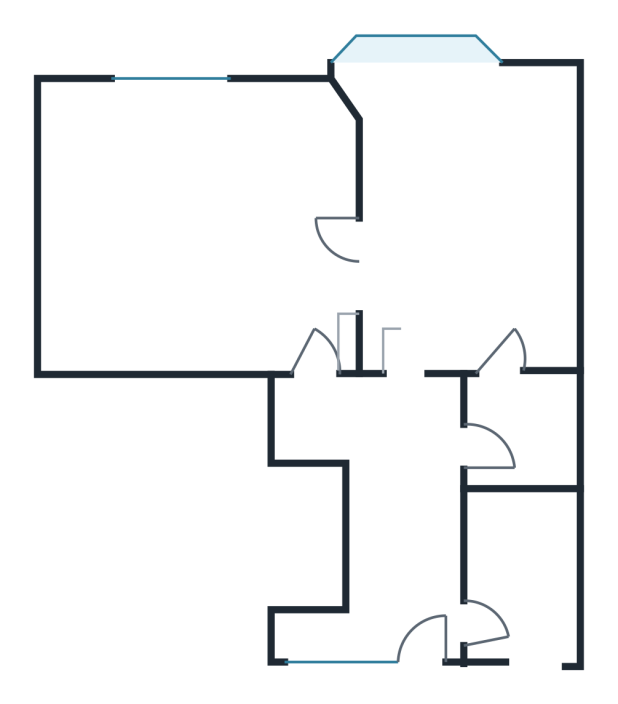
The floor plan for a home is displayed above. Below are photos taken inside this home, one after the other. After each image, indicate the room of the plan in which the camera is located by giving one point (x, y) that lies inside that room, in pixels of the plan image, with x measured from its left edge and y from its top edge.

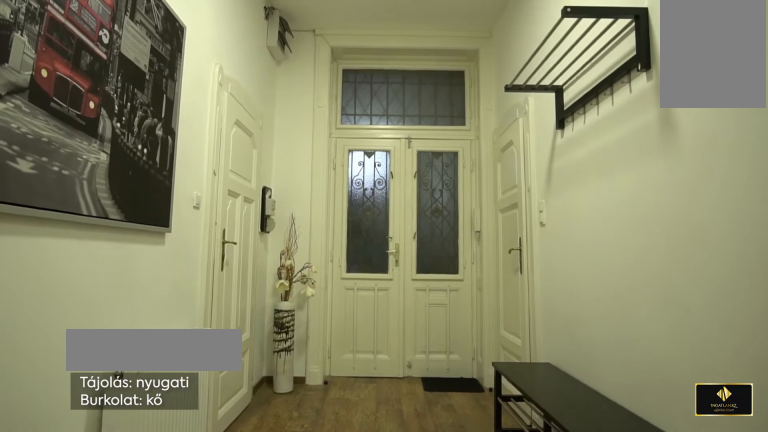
(402, 536)
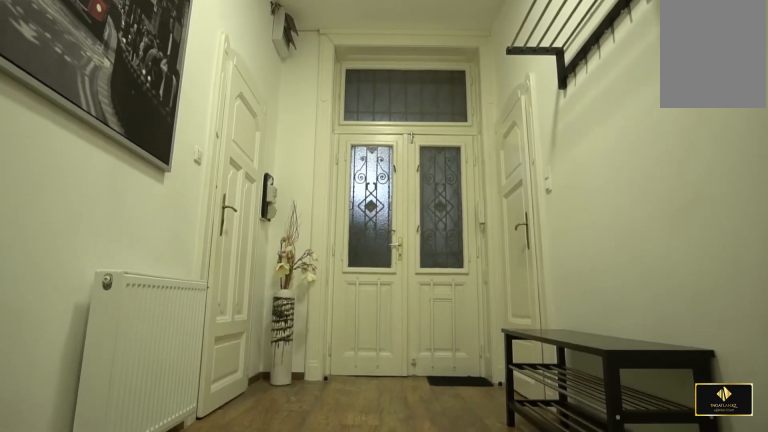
(402, 536)
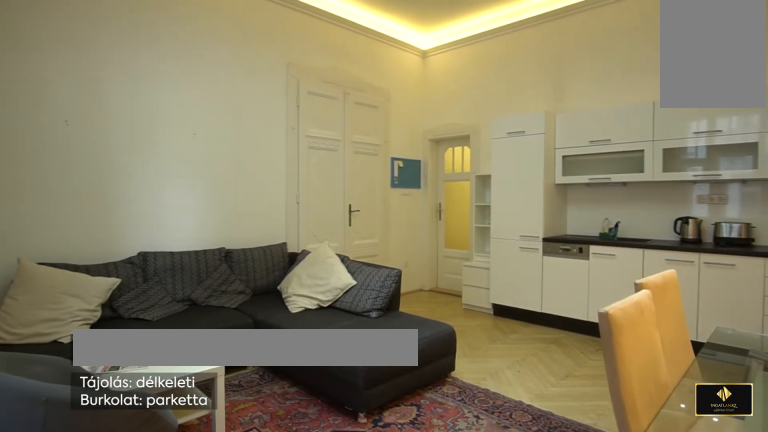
(205, 254)
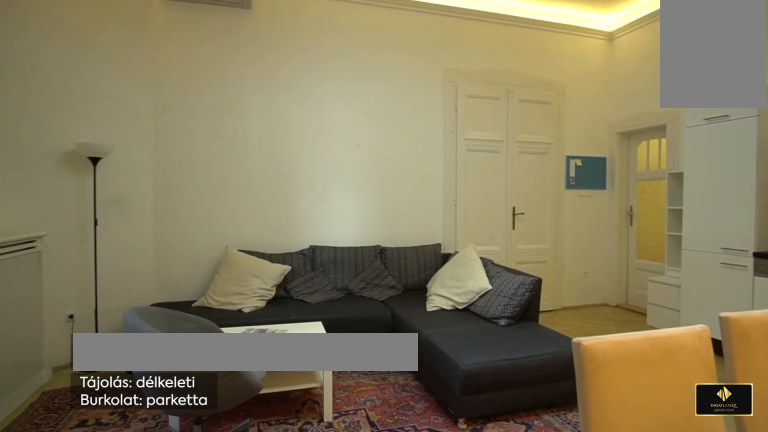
(205, 255)
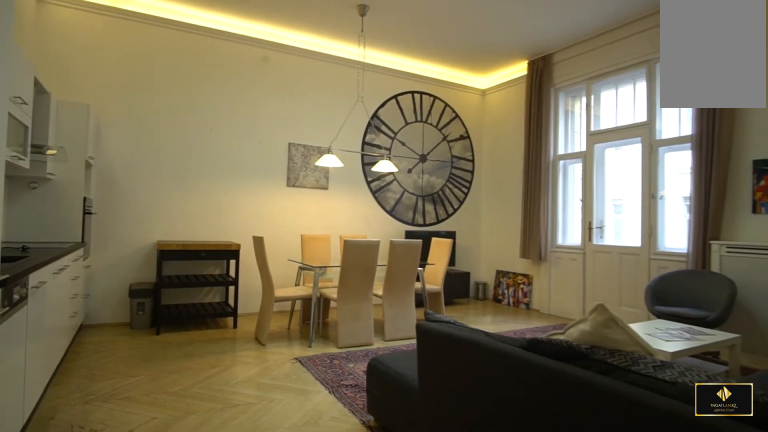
(197, 271)
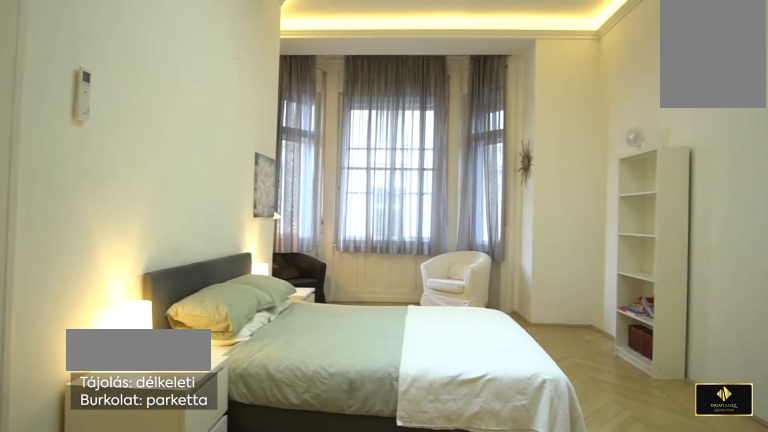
(482, 216)
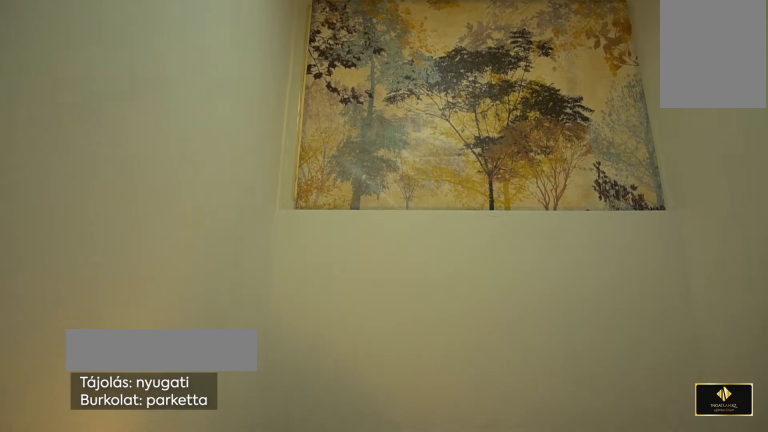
(530, 559)
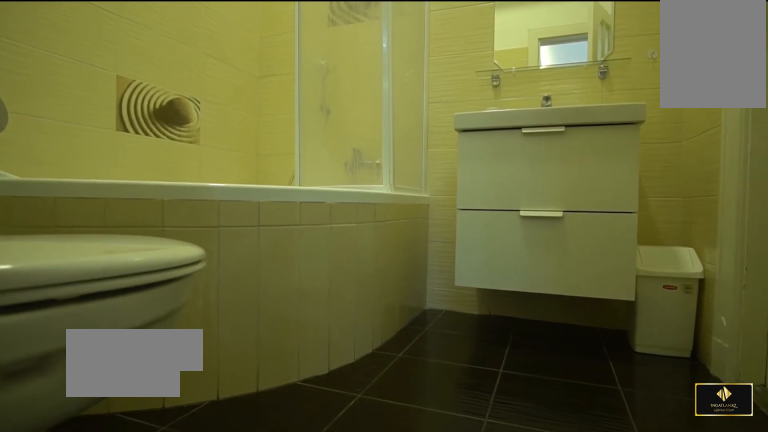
(530, 426)
